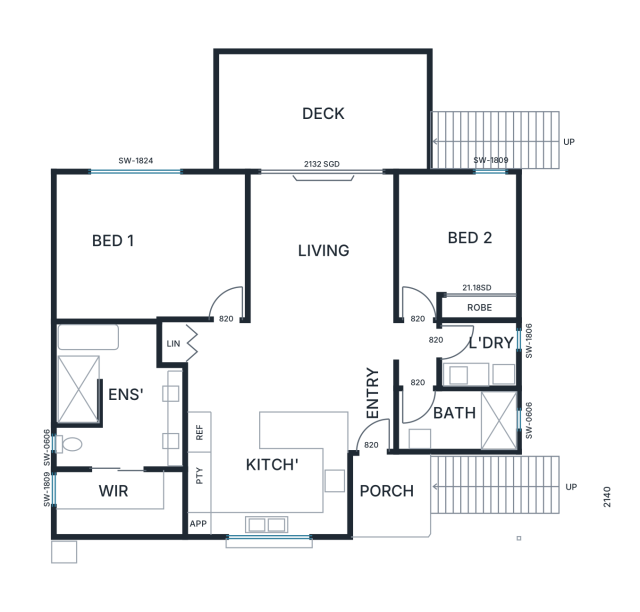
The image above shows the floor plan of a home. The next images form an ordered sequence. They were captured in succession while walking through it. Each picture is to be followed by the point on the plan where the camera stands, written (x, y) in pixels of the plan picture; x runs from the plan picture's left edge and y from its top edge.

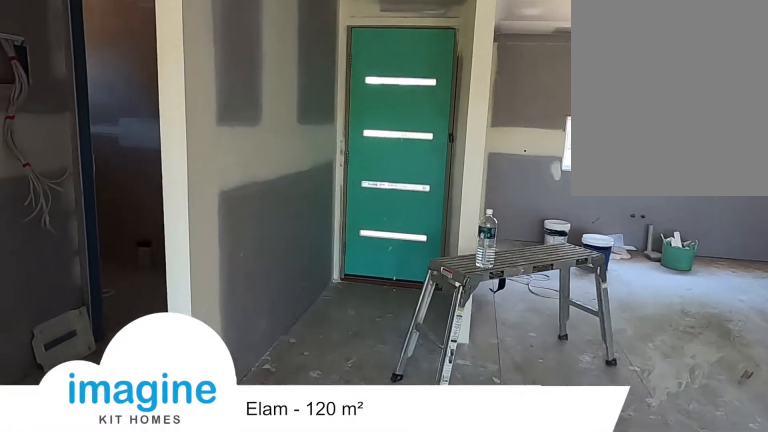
(334, 246)
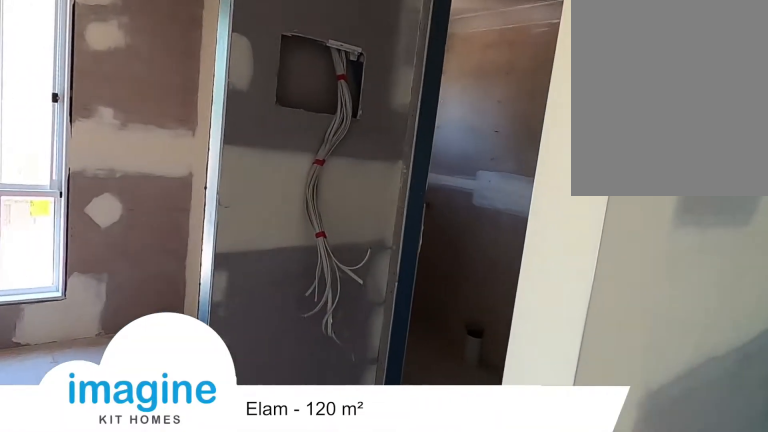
(341, 341)
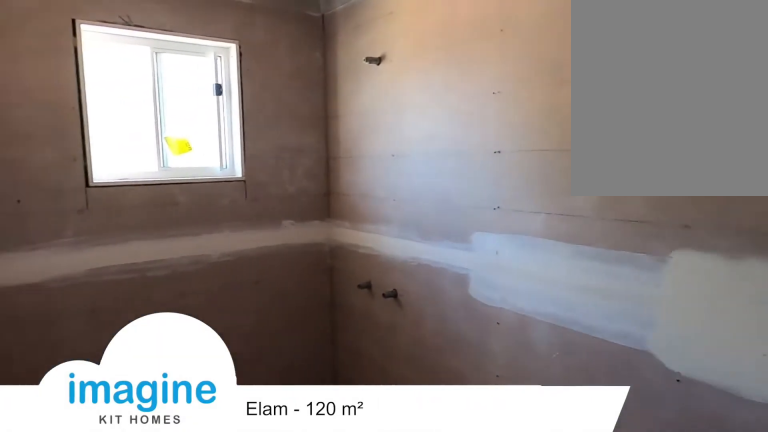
(427, 387)
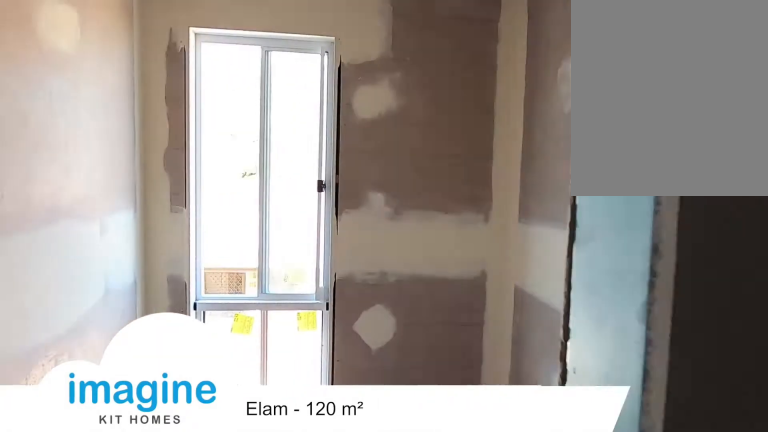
(418, 358)
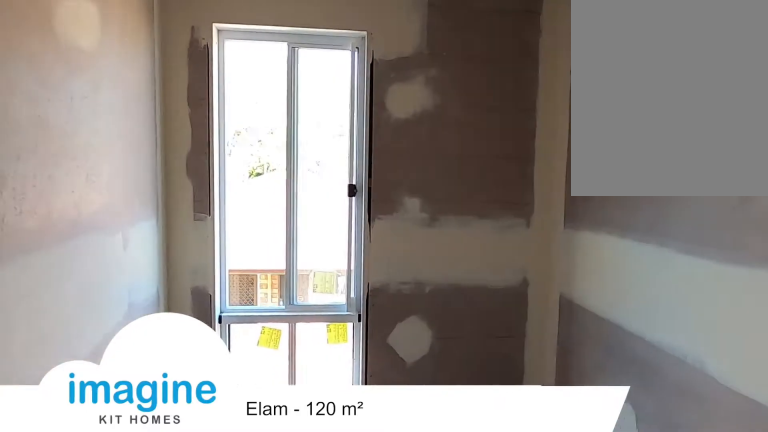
(420, 351)
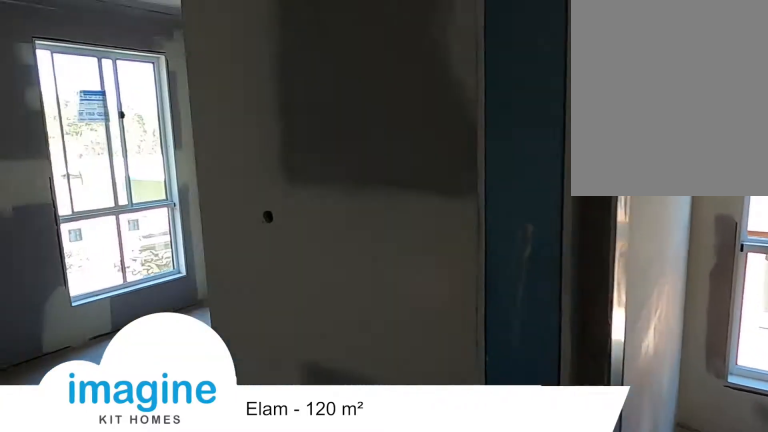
(417, 338)
